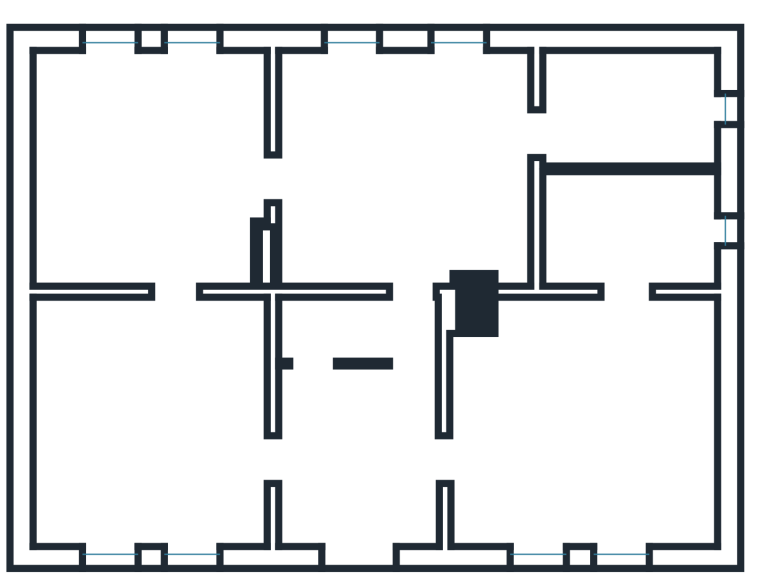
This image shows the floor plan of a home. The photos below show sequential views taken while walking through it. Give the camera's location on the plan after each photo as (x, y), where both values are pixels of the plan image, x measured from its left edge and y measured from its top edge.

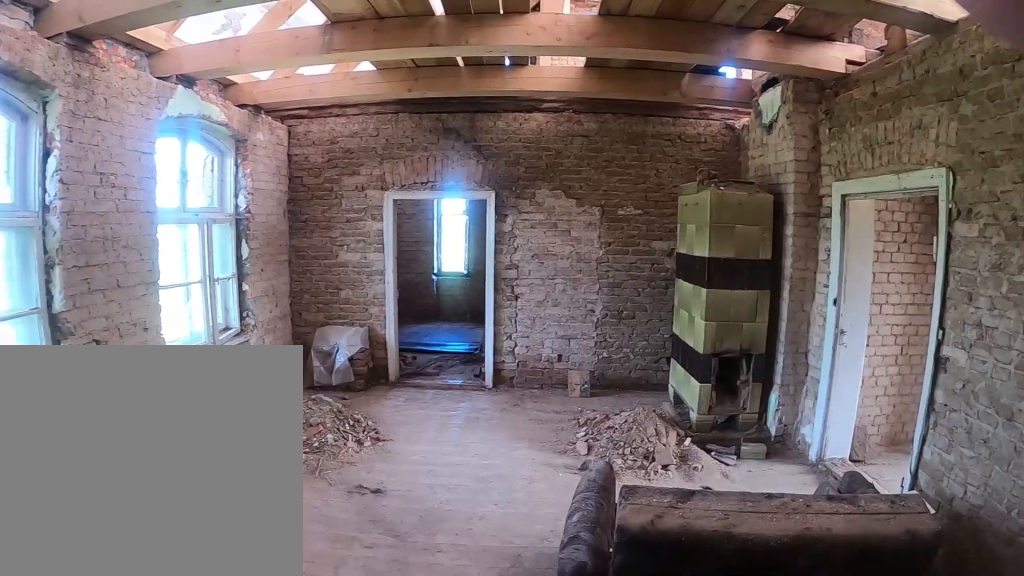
(272, 179)
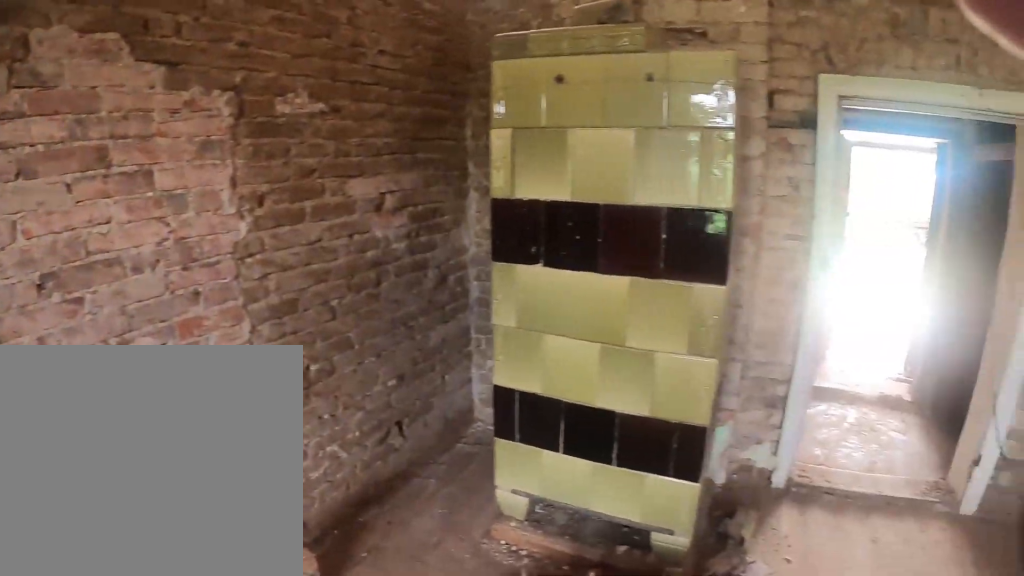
(477, 210)
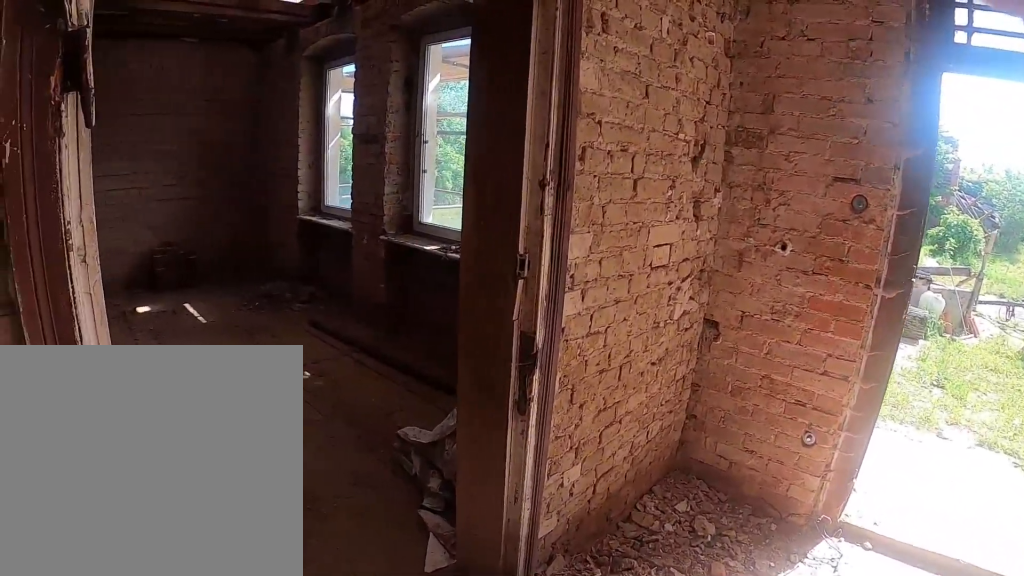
(398, 429)
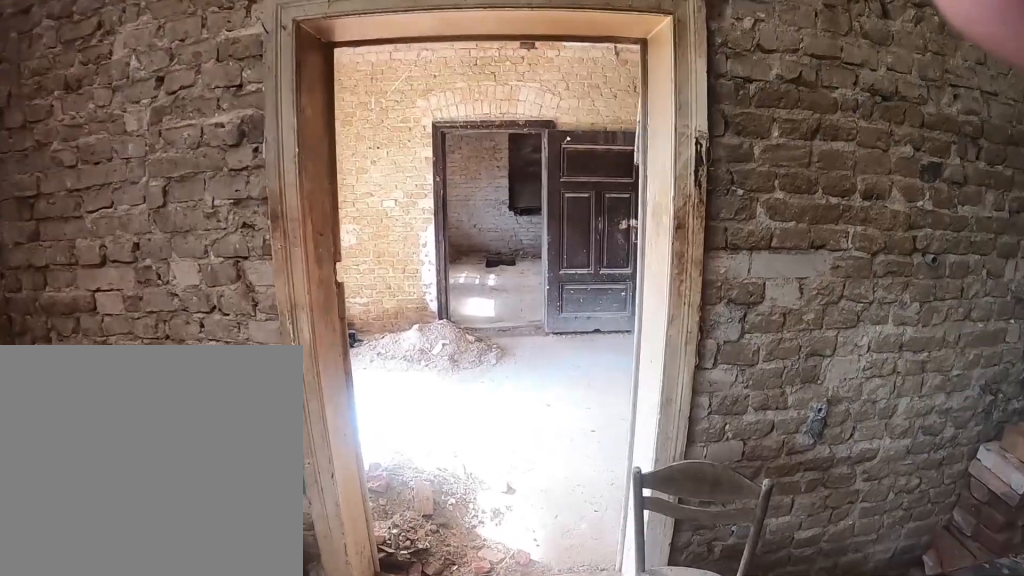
(498, 441)
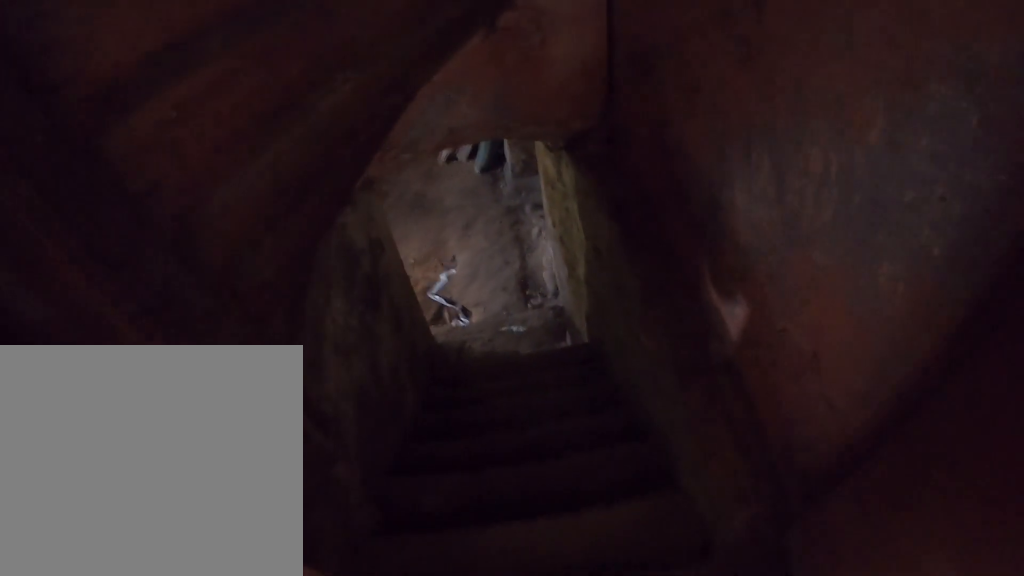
(402, 329)
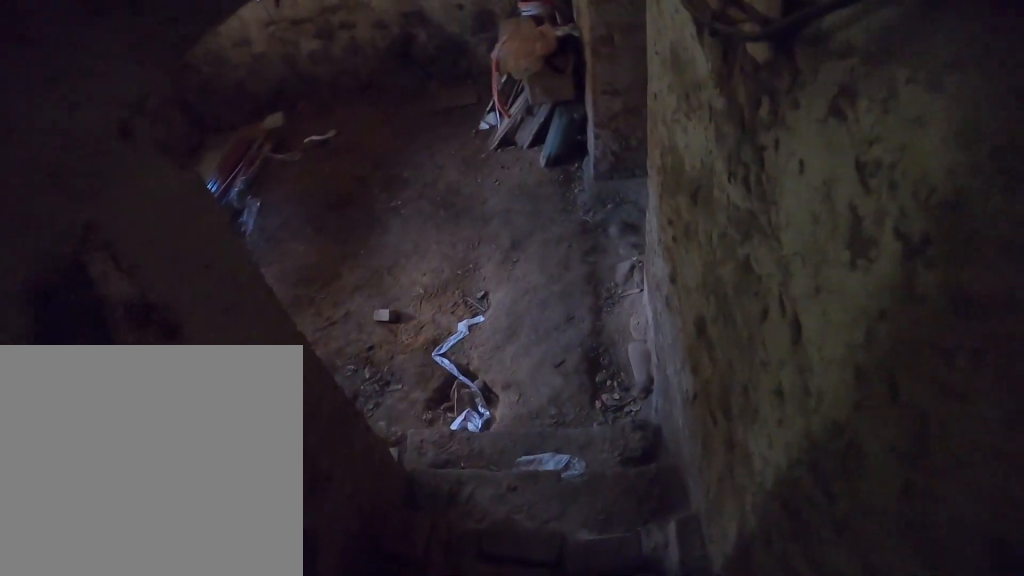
(320, 322)
